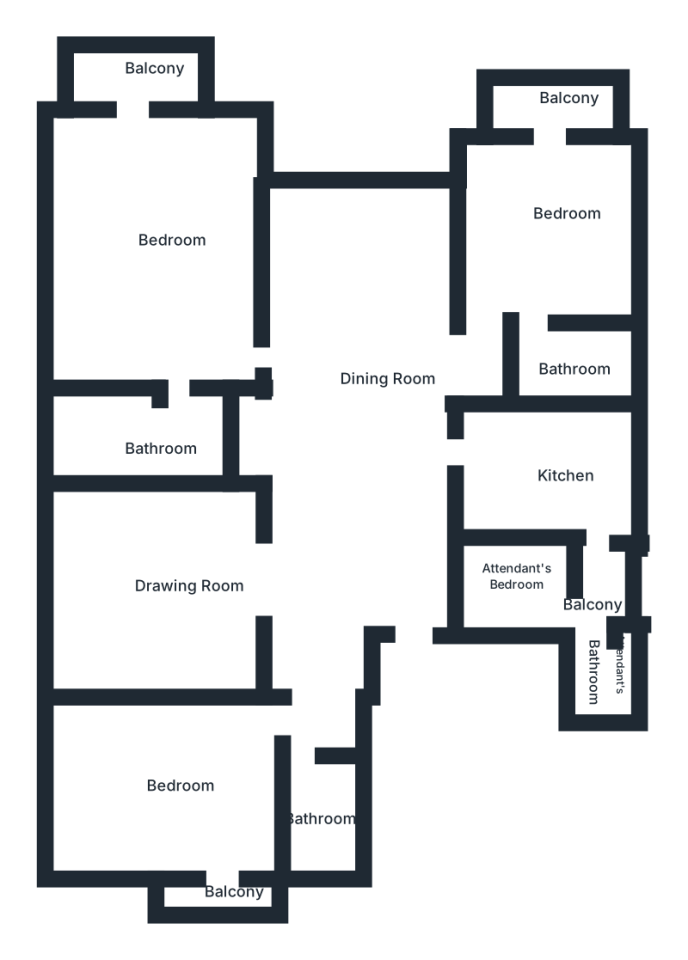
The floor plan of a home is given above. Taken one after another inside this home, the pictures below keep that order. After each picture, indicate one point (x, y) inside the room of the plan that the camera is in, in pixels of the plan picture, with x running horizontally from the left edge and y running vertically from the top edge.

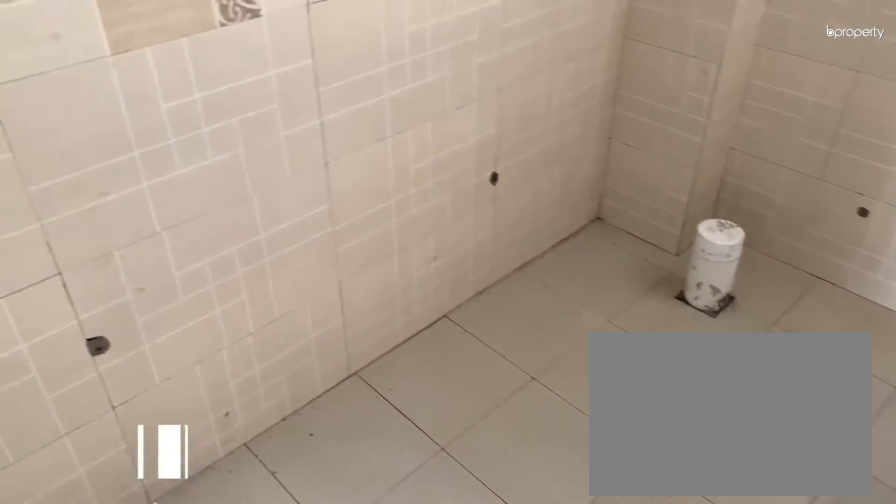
(305, 812)
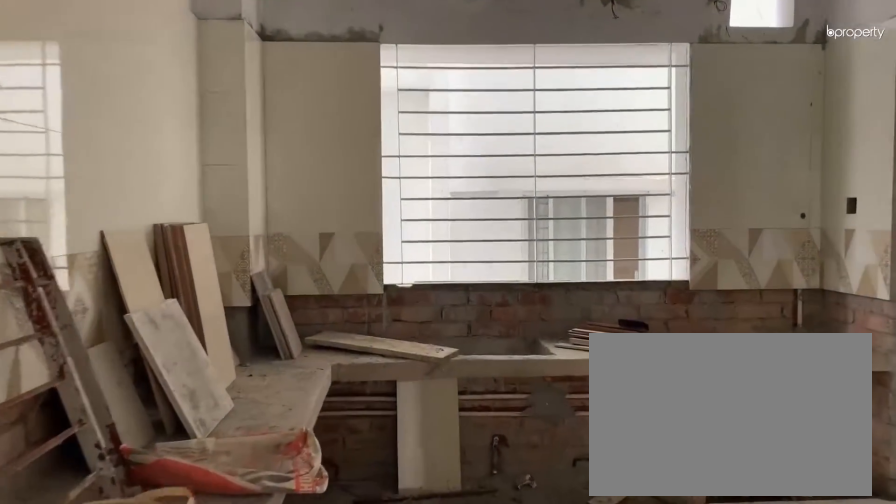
(554, 459)
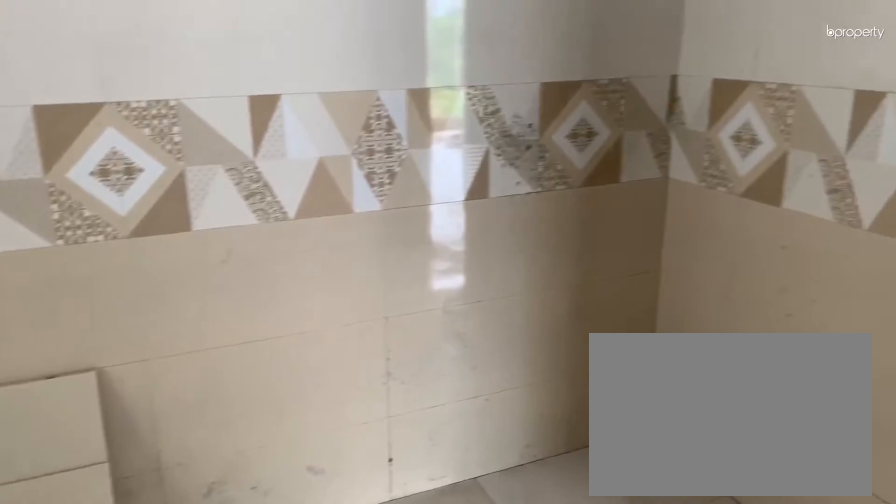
(554, 459)
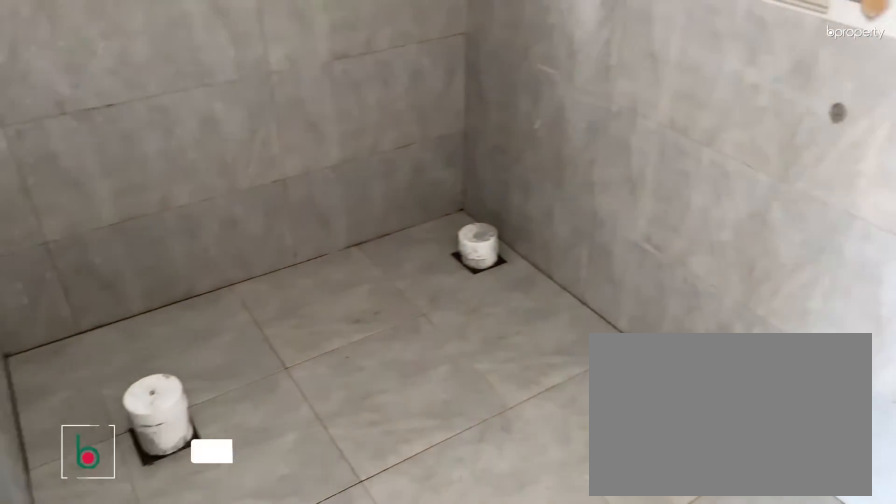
(565, 365)
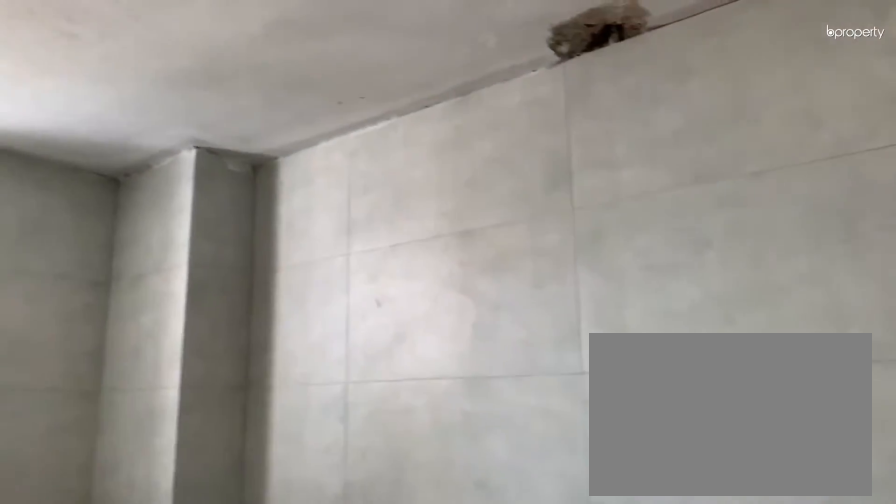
(141, 440)
